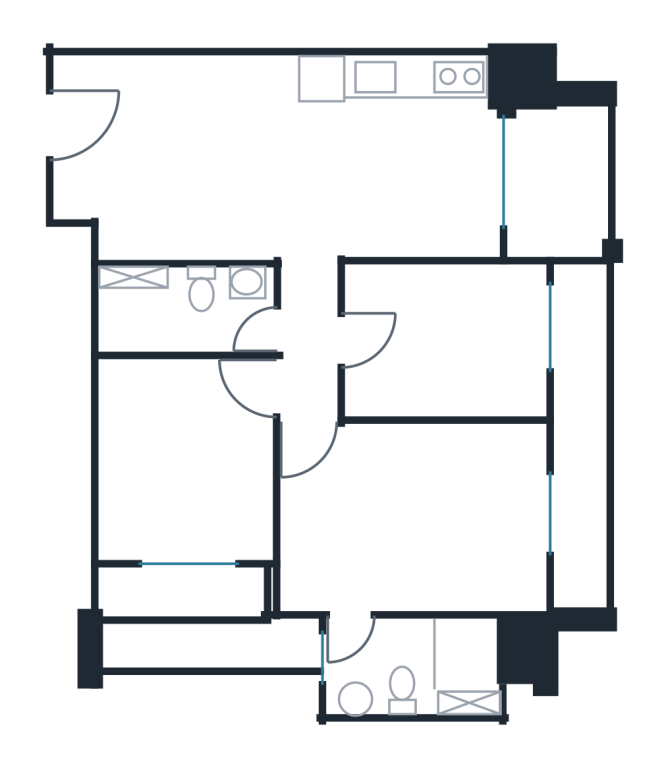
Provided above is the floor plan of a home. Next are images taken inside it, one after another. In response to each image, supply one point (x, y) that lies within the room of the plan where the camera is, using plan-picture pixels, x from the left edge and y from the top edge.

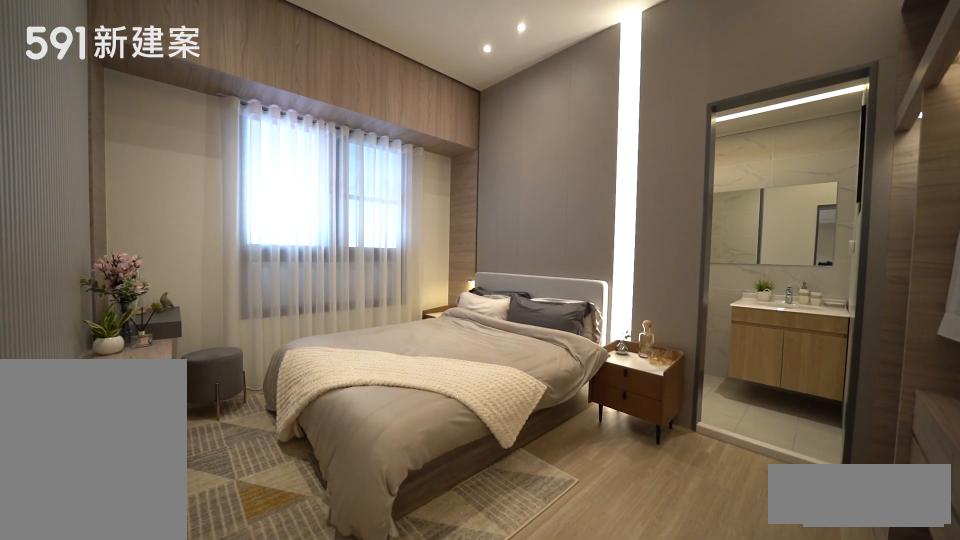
(417, 516)
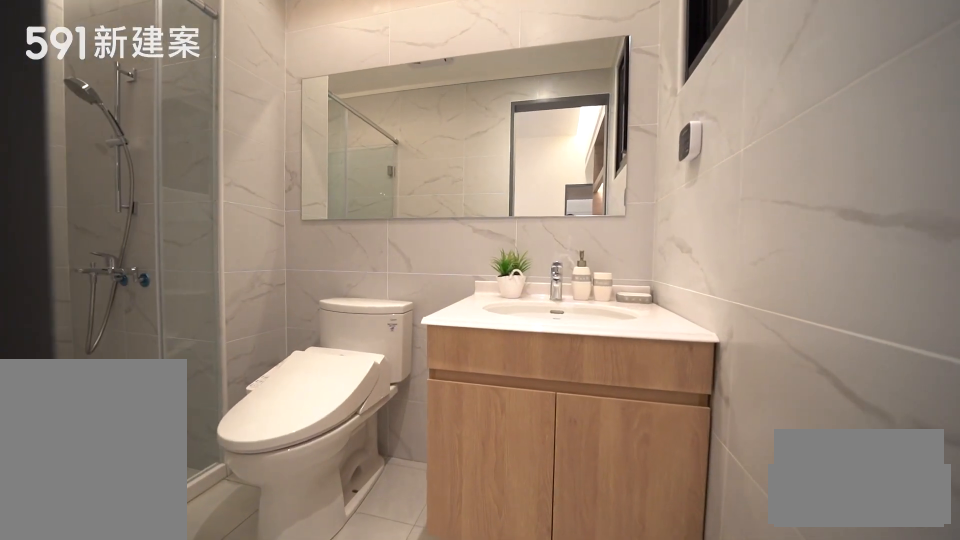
(410, 666)
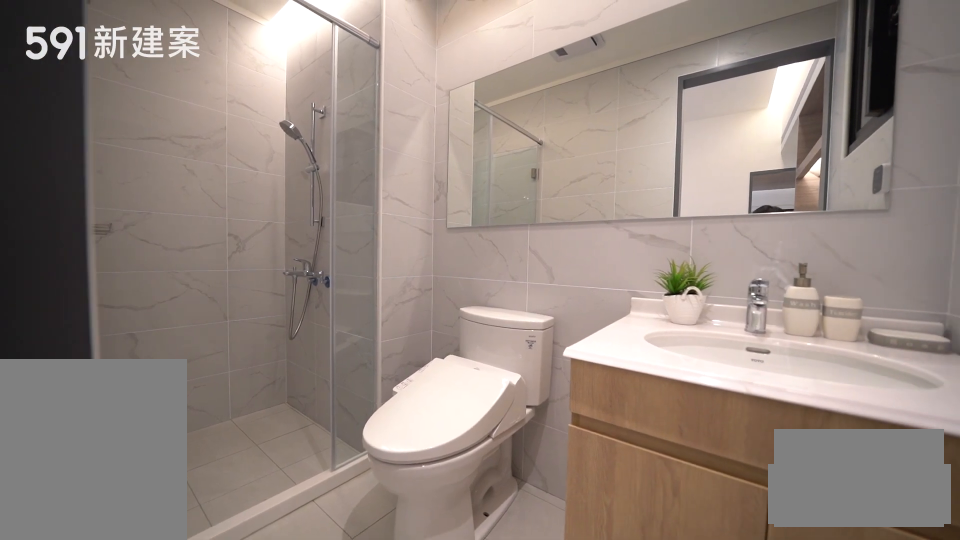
(410, 666)
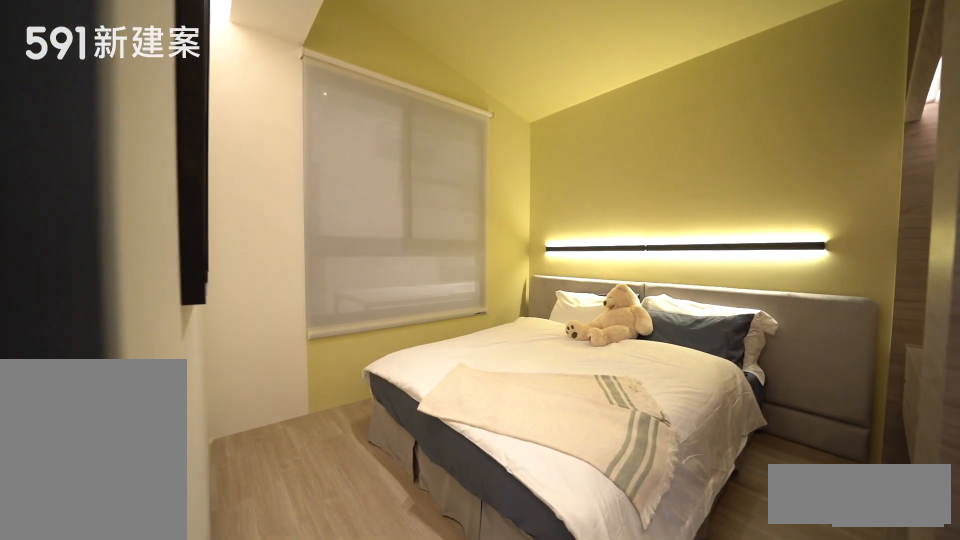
(188, 459)
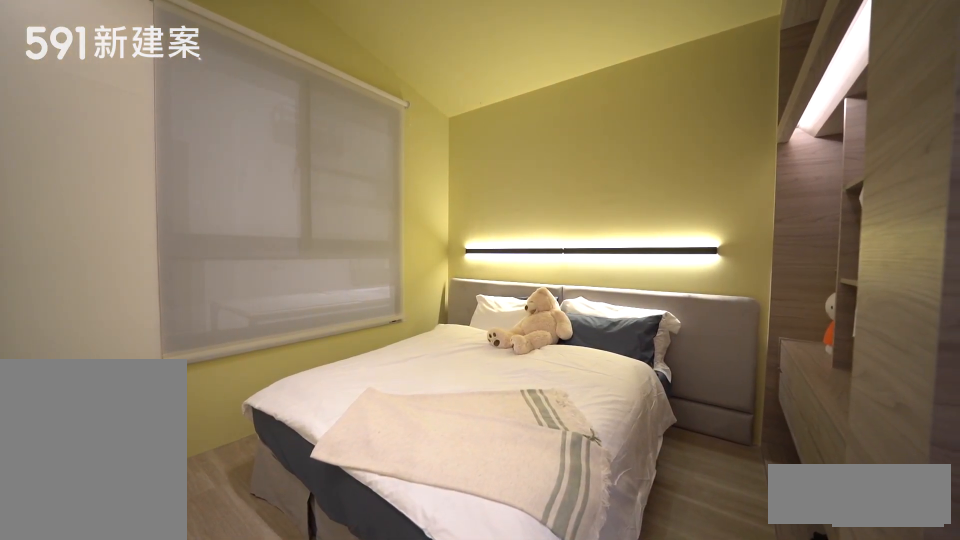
(188, 459)
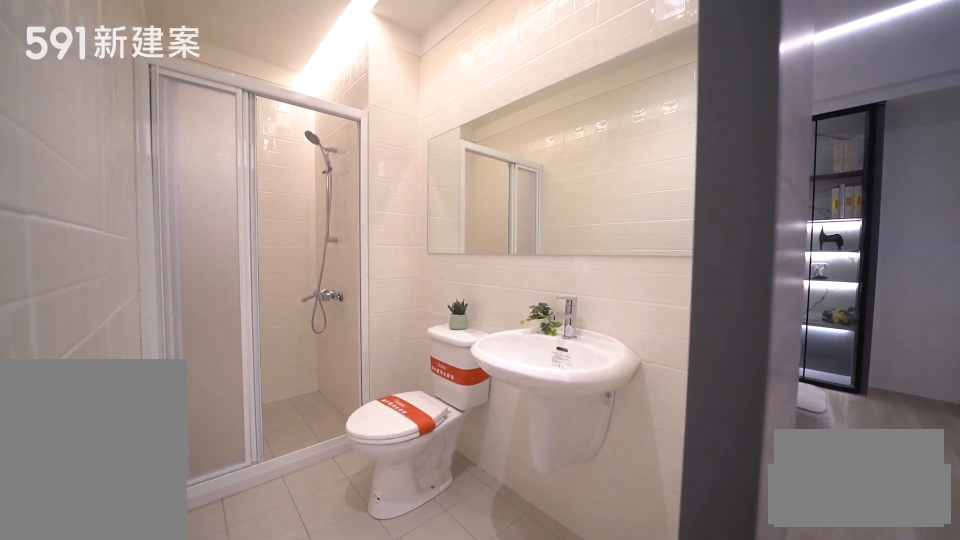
(184, 311)
